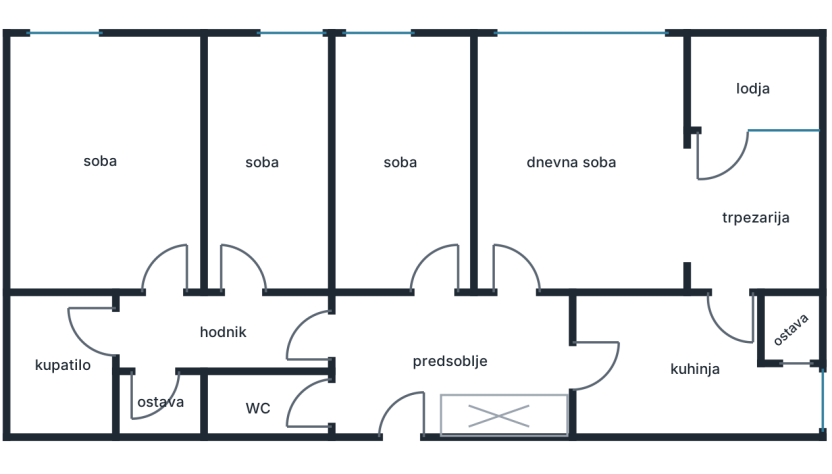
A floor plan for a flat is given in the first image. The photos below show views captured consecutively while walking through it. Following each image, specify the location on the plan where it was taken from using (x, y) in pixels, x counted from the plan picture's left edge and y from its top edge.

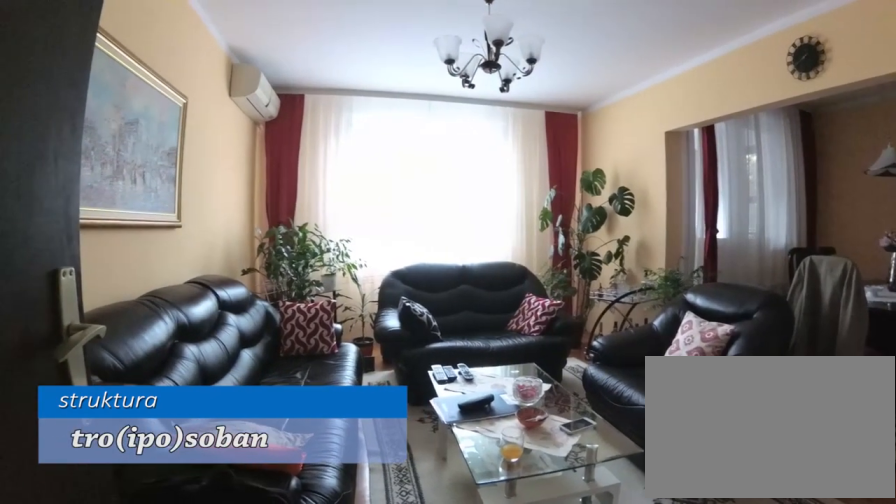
(529, 299)
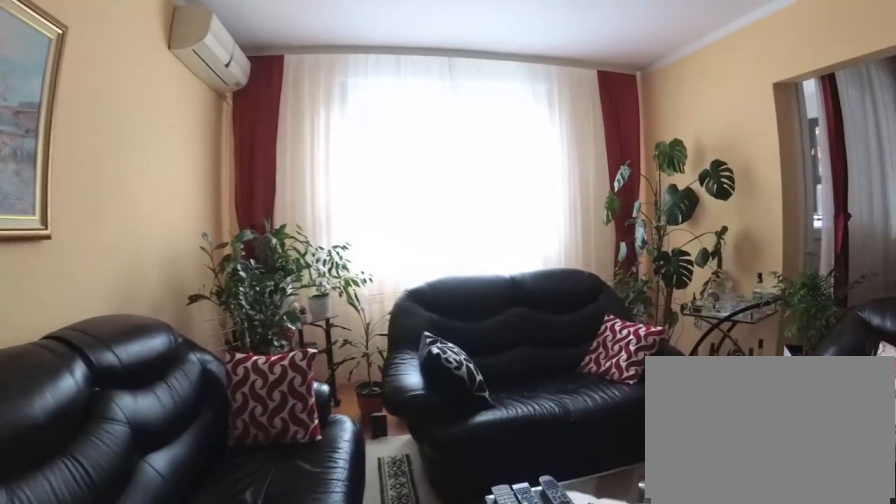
(533, 223)
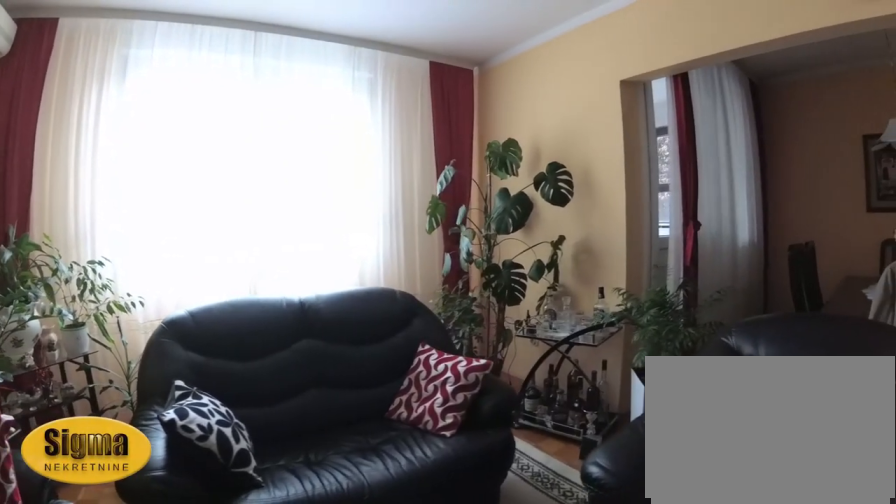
(526, 178)
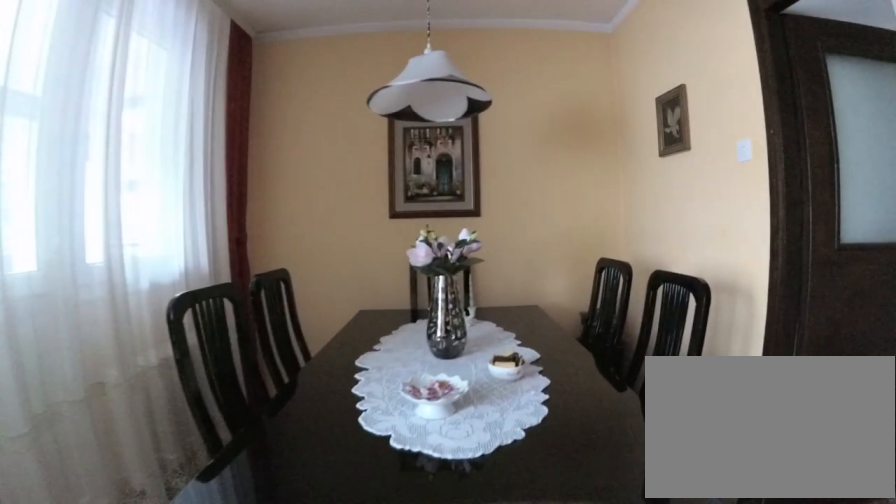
(616, 184)
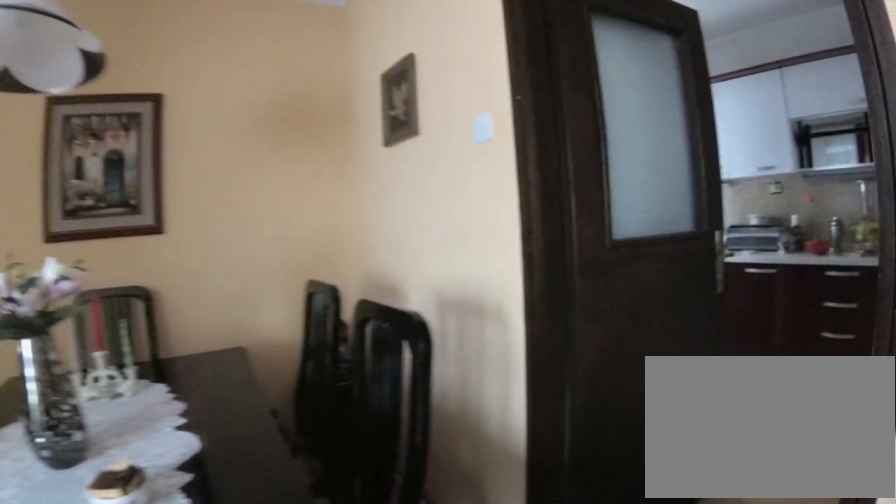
(680, 195)
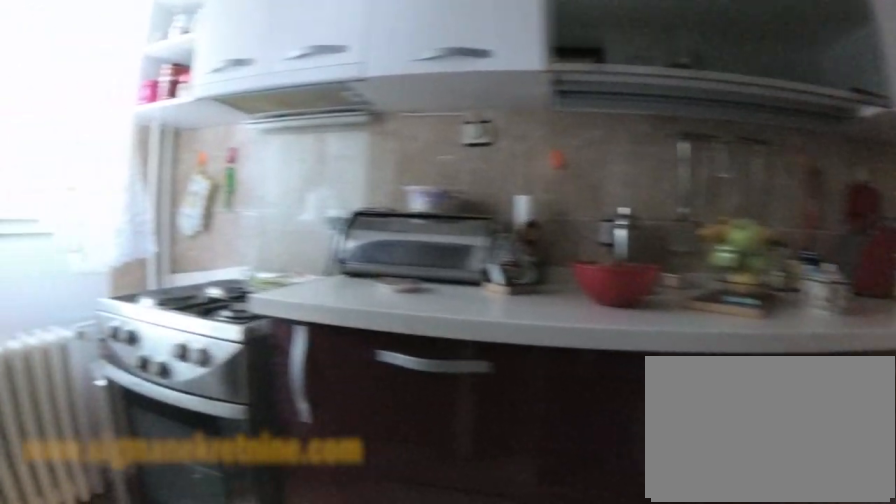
(715, 343)
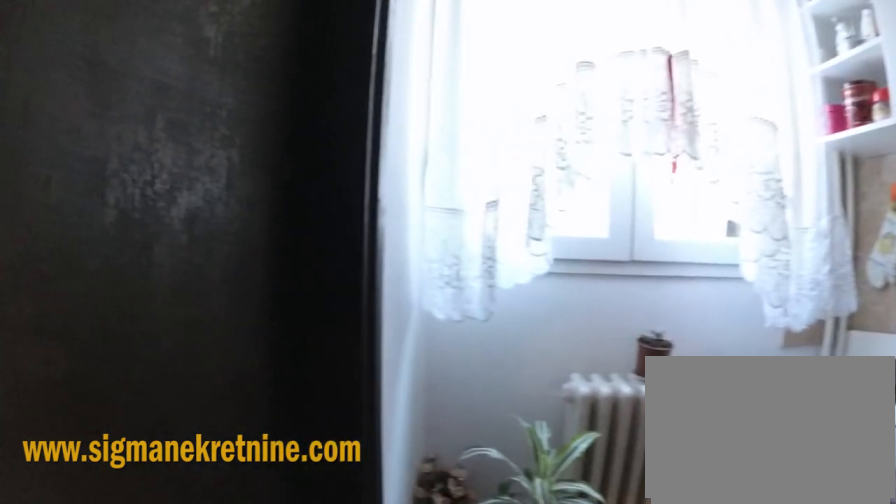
(699, 357)
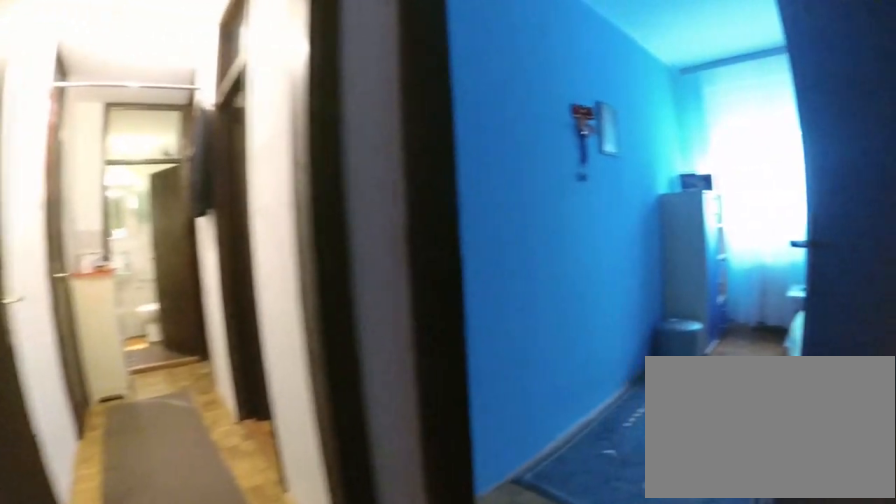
(457, 336)
